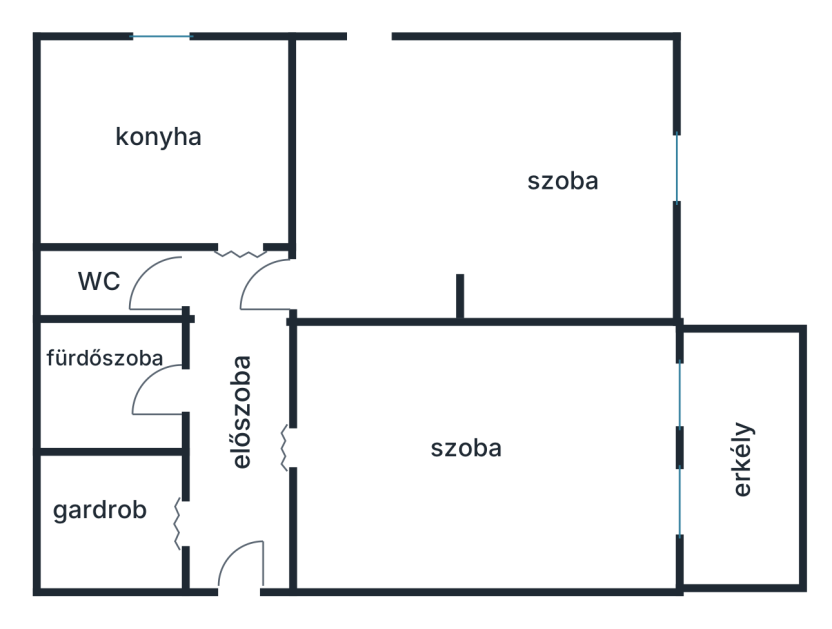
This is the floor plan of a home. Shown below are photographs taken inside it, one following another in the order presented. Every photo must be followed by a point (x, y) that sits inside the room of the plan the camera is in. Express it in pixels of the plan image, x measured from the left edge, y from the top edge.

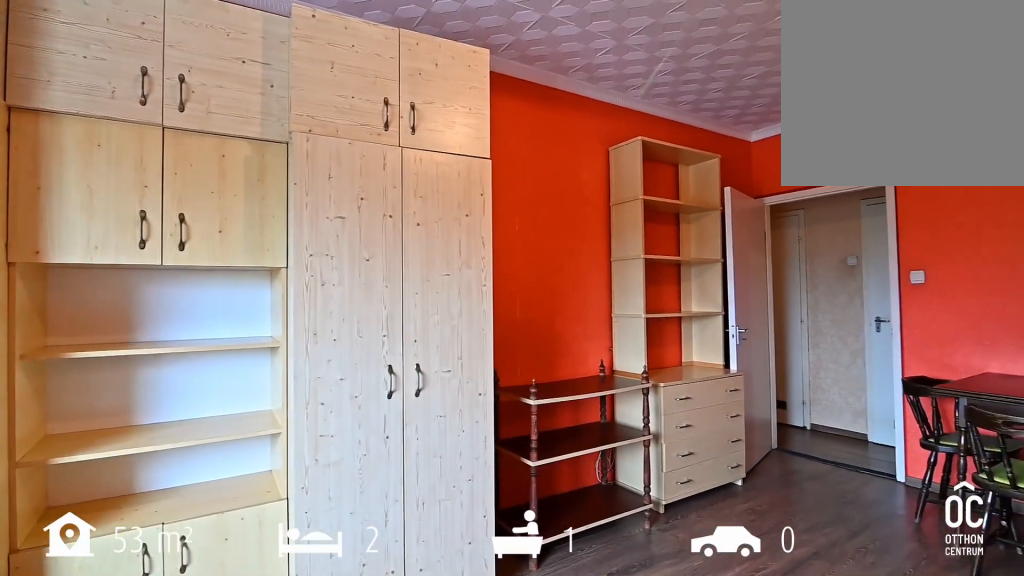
(477, 186)
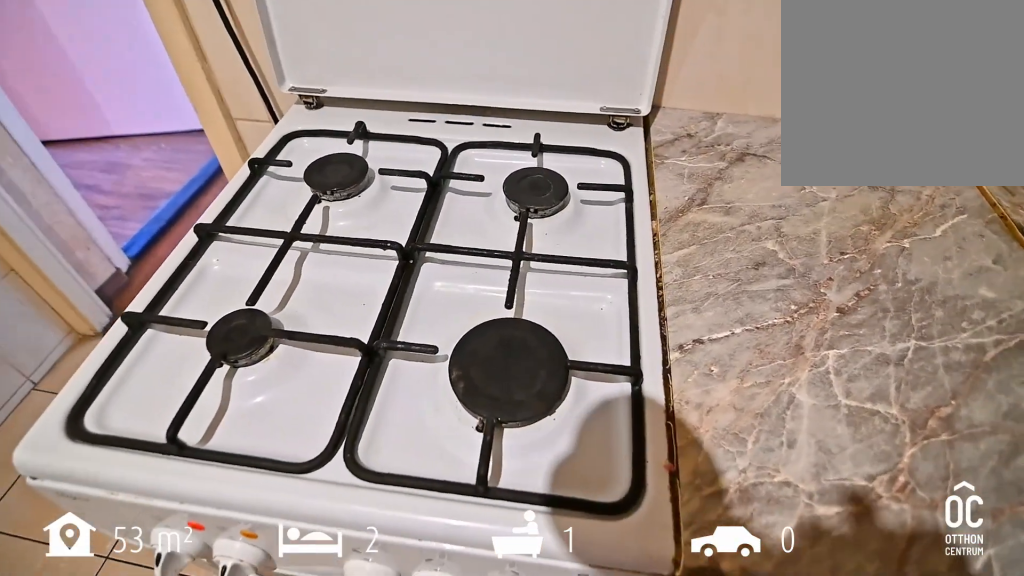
(167, 143)
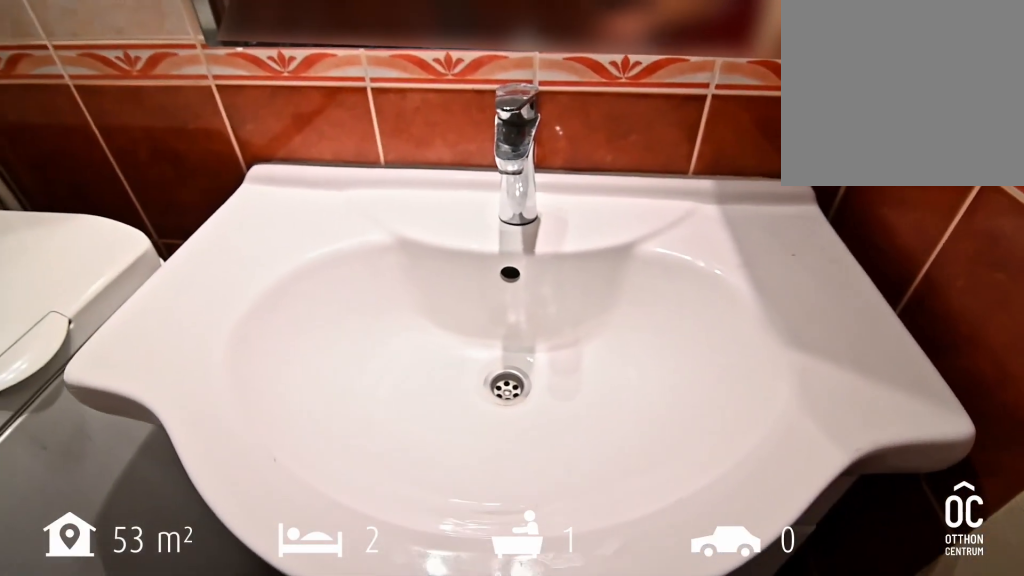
(116, 396)
